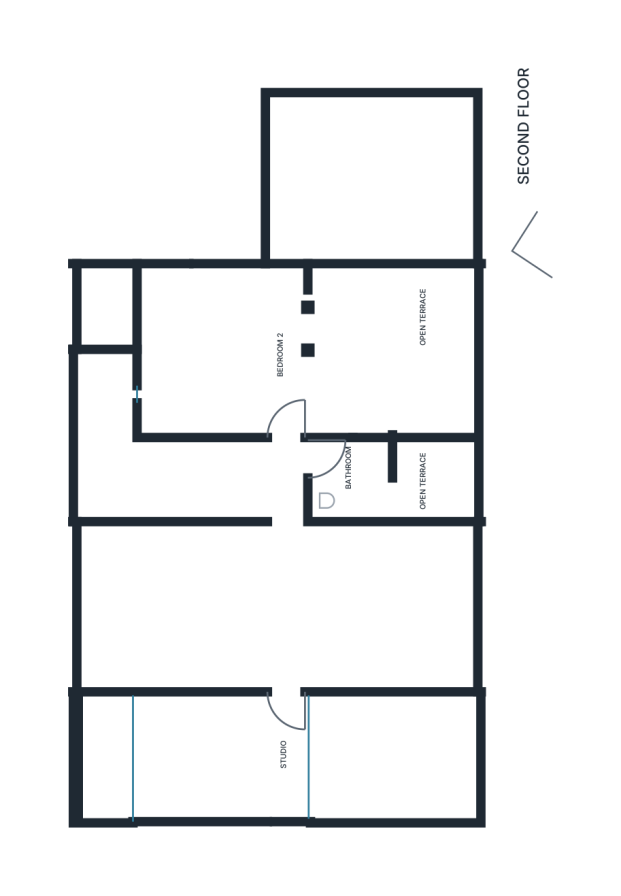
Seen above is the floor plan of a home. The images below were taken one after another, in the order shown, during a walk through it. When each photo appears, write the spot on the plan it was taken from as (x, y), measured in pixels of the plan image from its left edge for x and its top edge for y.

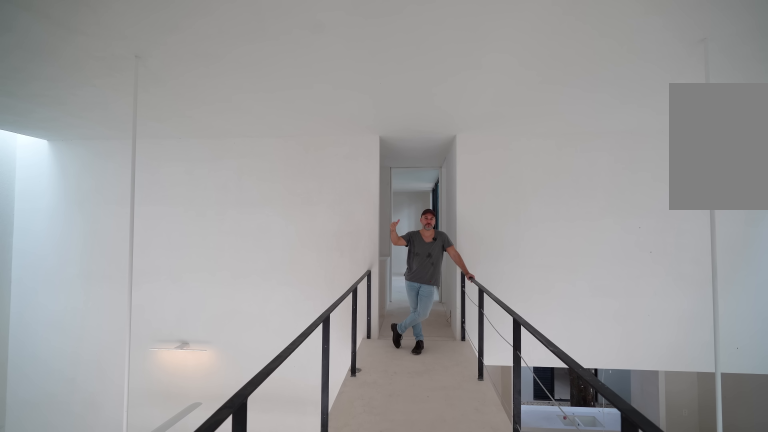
(276, 636)
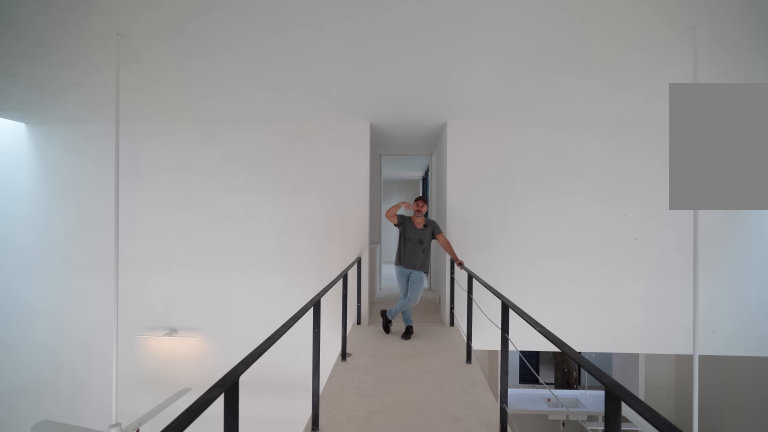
(276, 637)
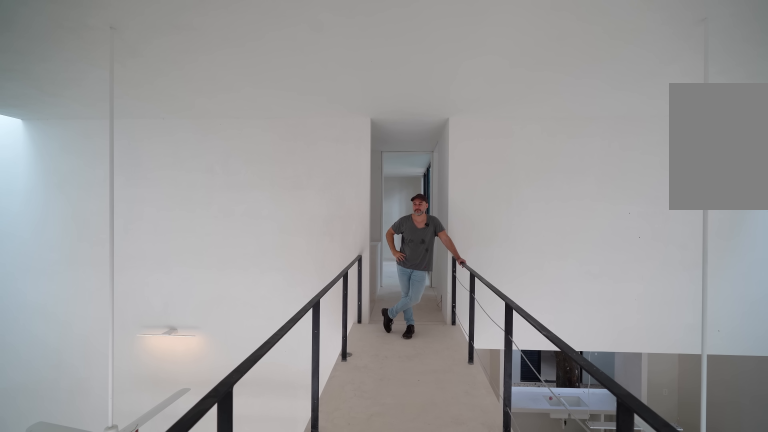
(277, 637)
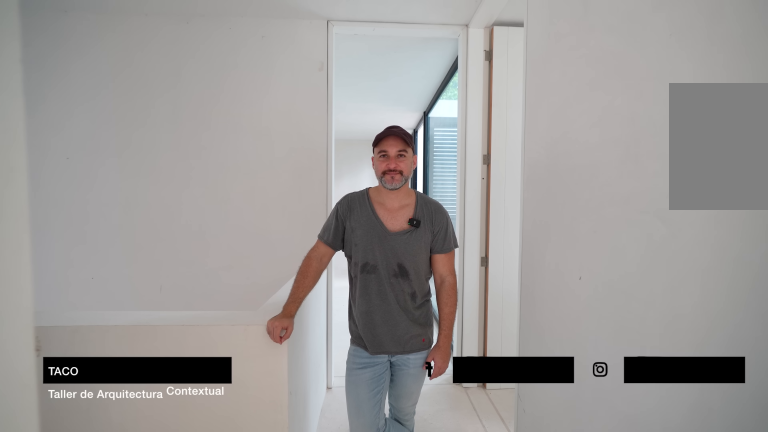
(285, 530)
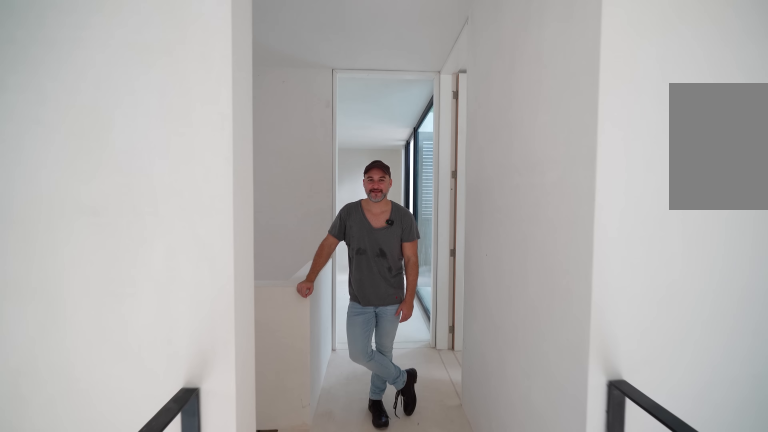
(285, 530)
